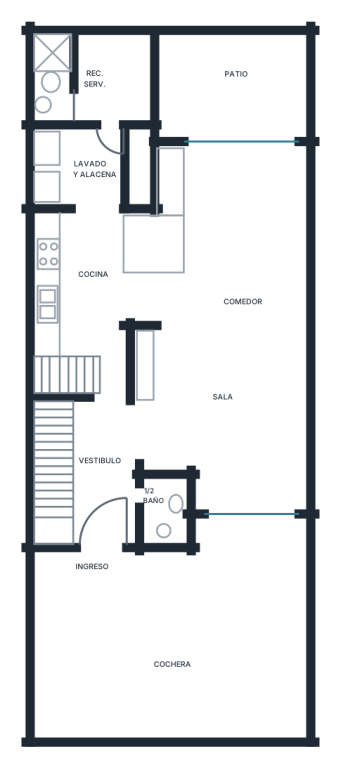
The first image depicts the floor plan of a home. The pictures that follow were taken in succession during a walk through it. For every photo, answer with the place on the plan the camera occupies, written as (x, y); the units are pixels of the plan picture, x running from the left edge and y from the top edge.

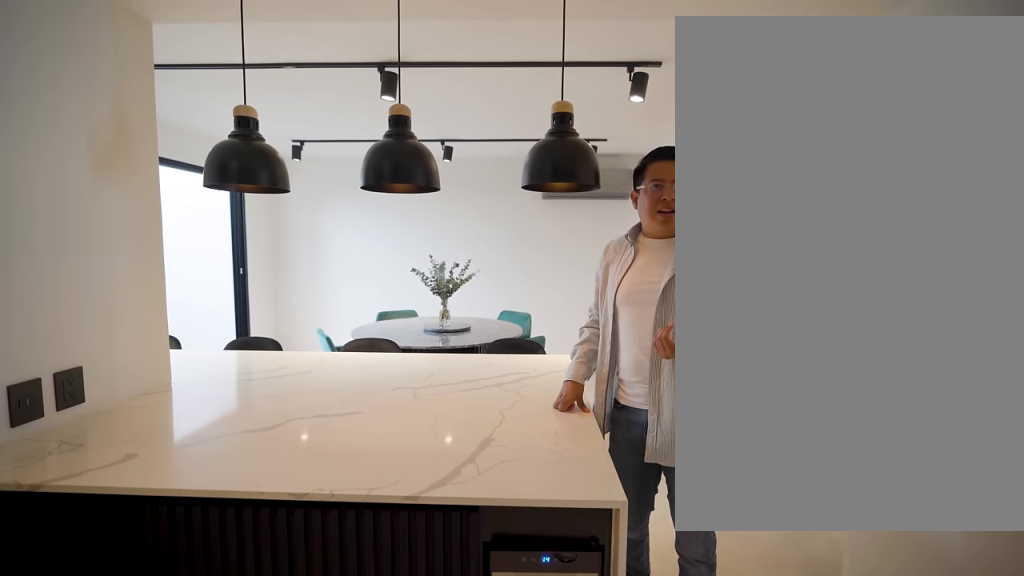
(78, 254)
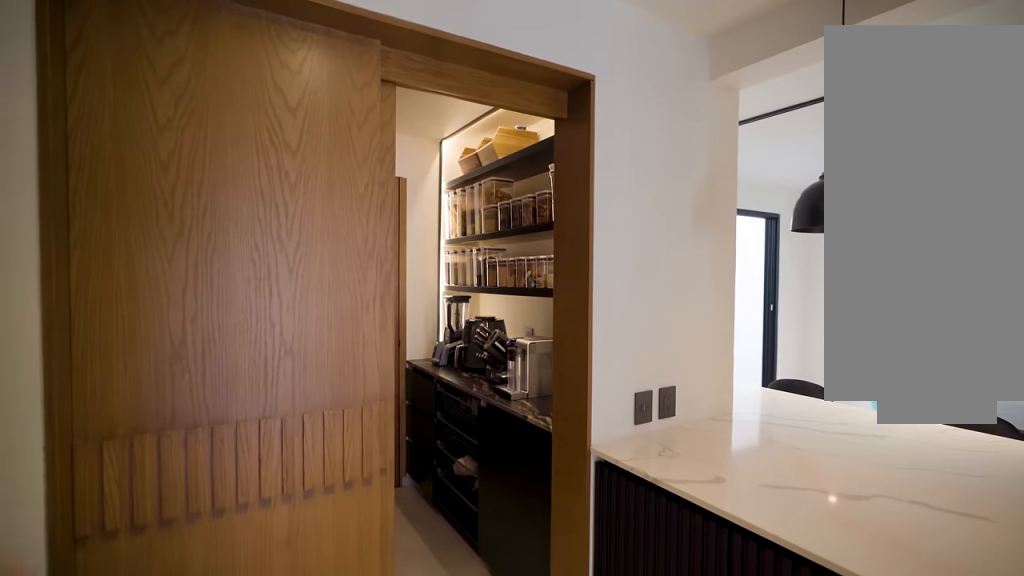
(77, 252)
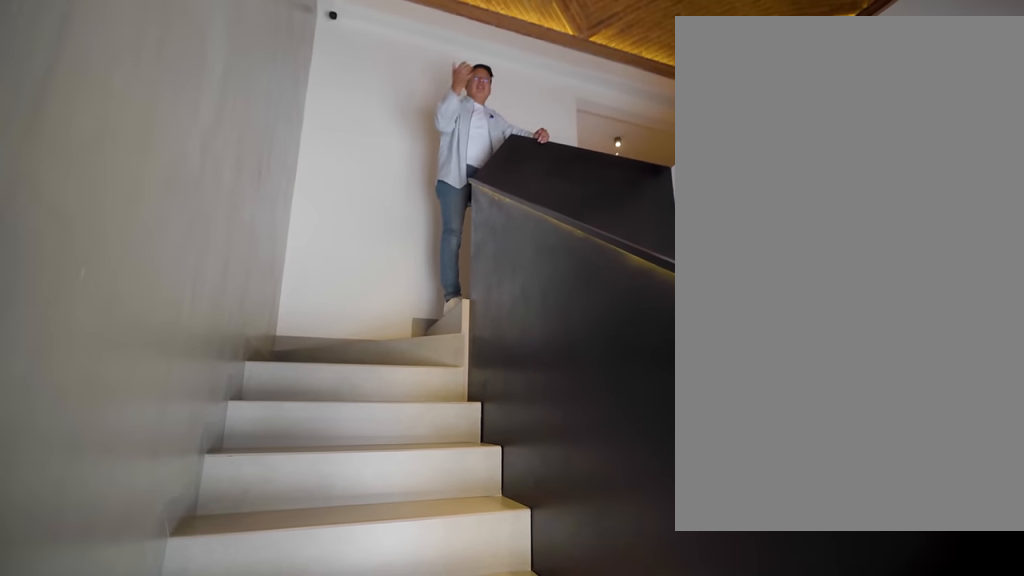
(58, 517)
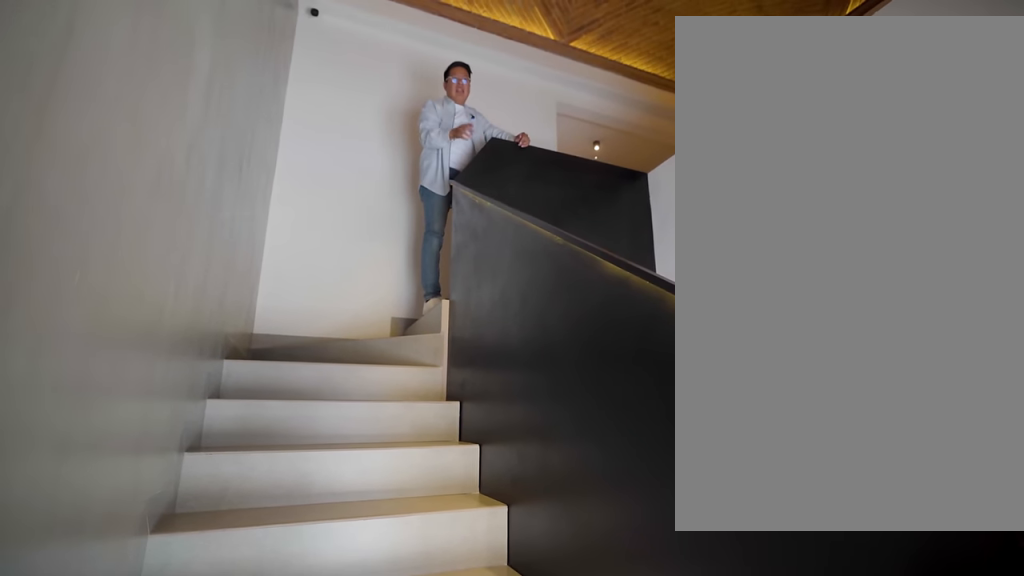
(57, 517)
